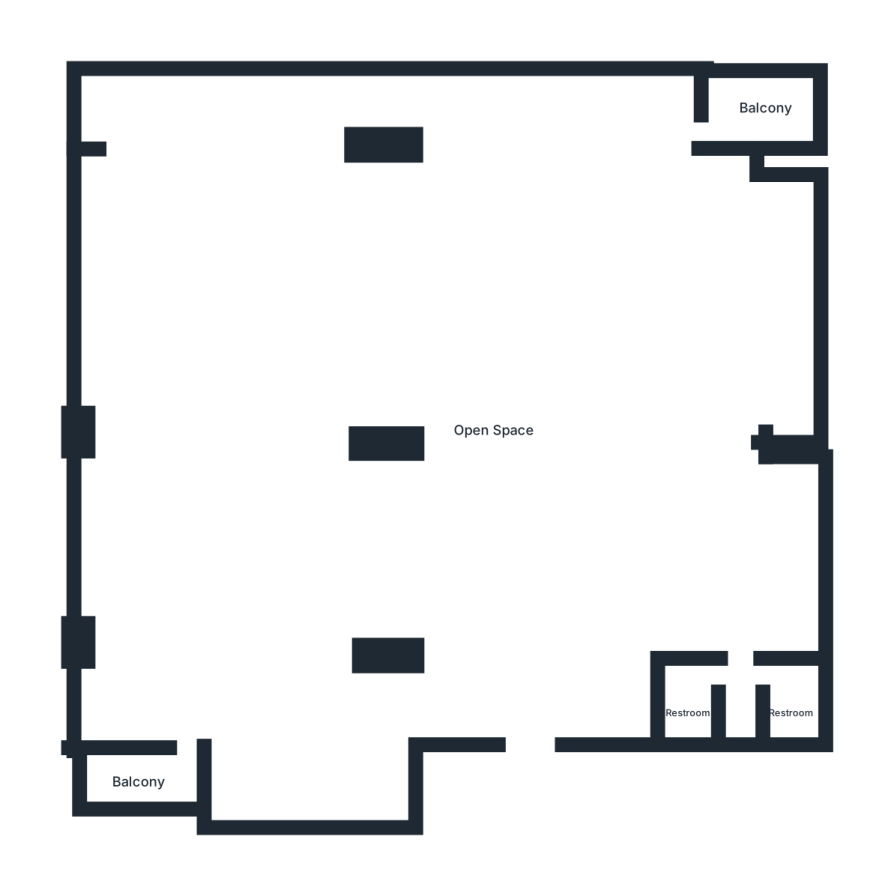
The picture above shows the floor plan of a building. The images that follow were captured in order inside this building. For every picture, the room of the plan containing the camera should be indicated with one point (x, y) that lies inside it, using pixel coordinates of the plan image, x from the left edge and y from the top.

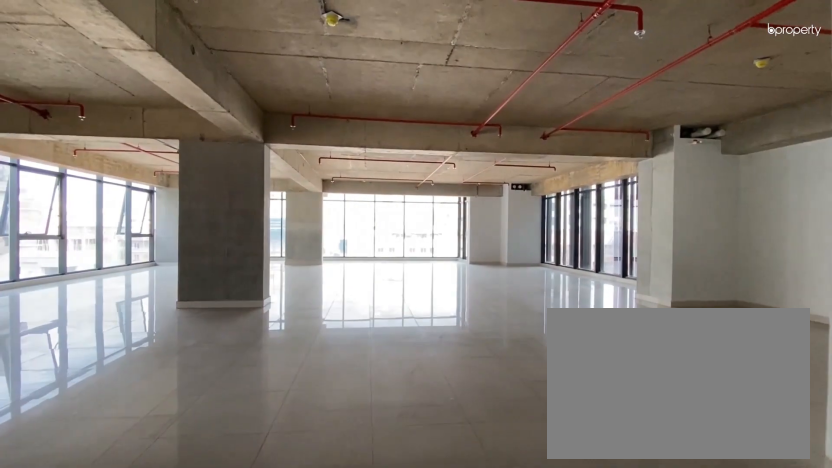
(531, 710)
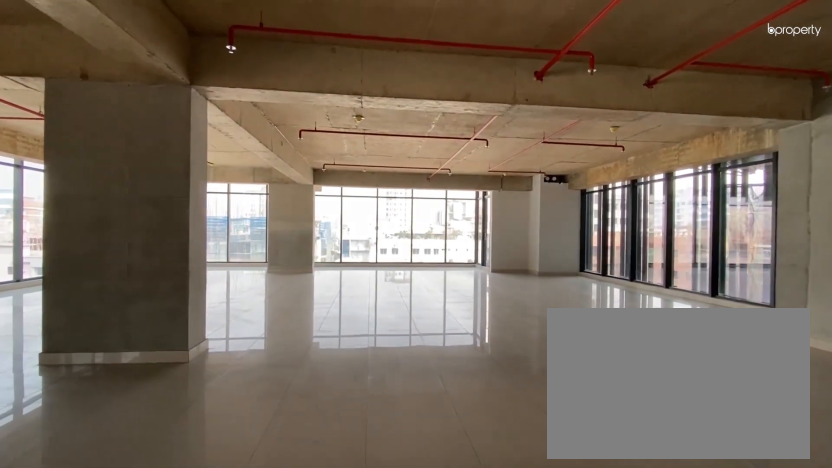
(496, 447)
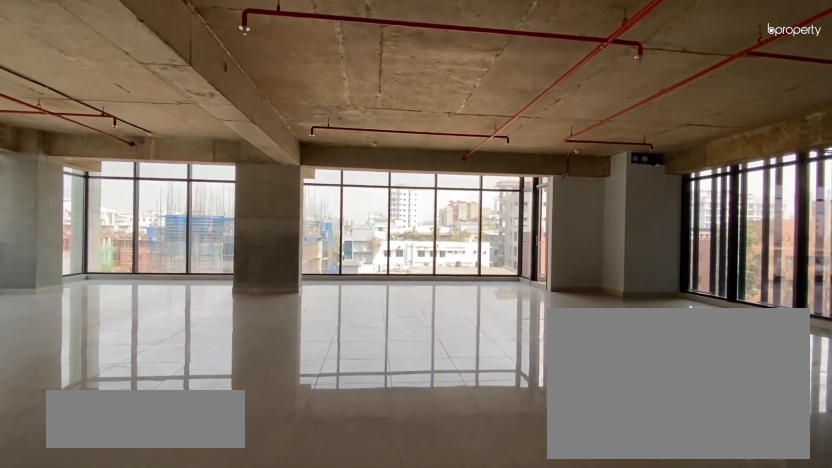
(496, 447)
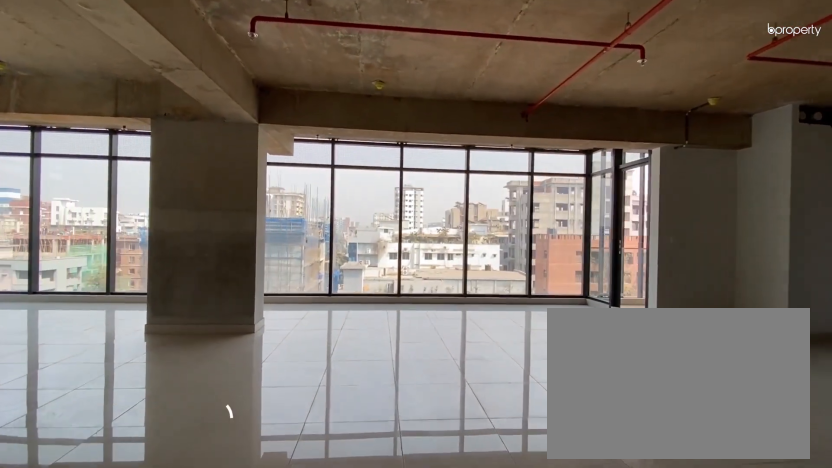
(494, 219)
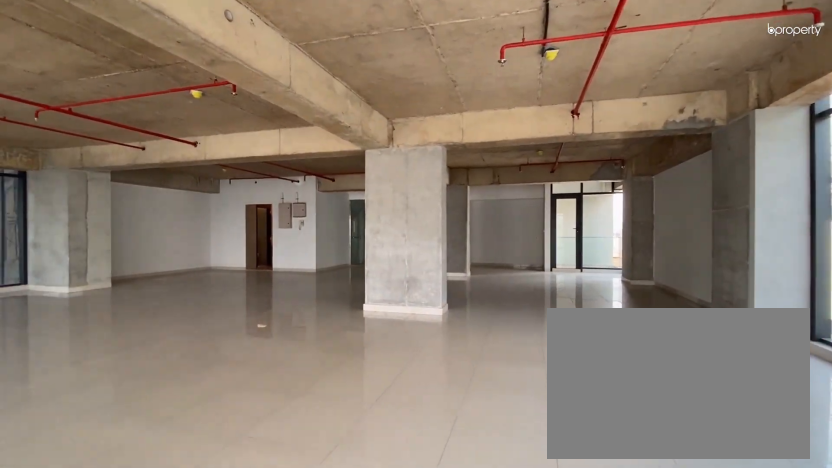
(287, 336)
